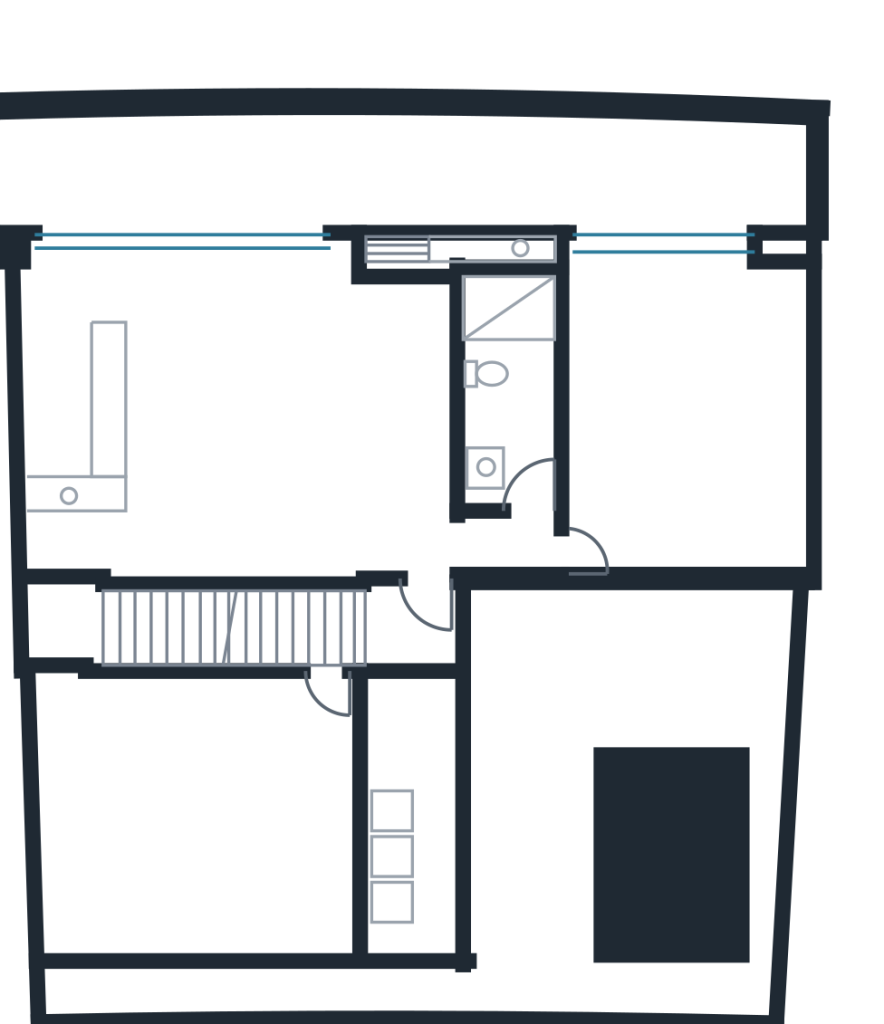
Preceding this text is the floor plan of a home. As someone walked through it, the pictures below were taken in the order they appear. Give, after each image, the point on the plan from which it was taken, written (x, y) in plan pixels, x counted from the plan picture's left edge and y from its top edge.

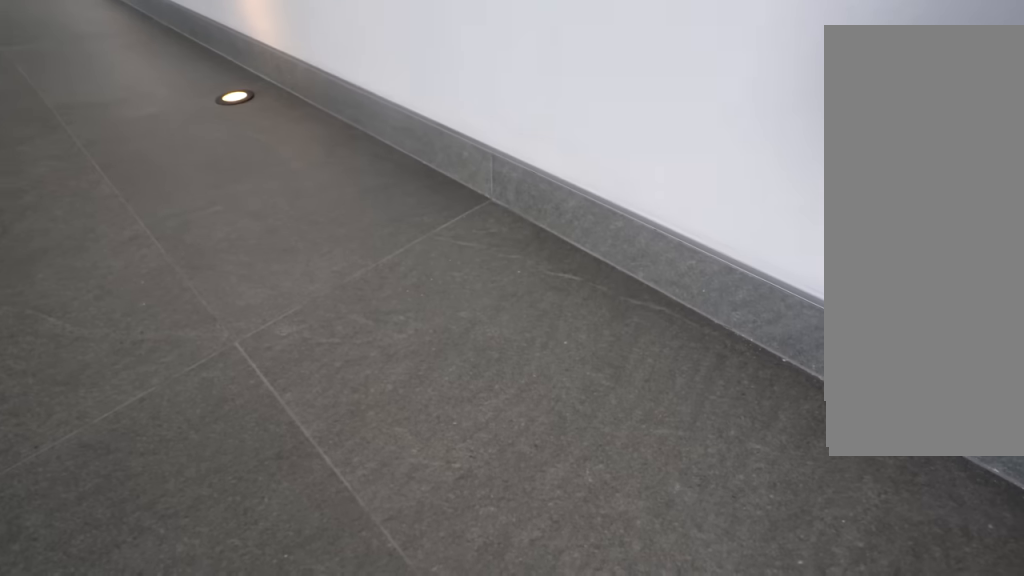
(245, 547)
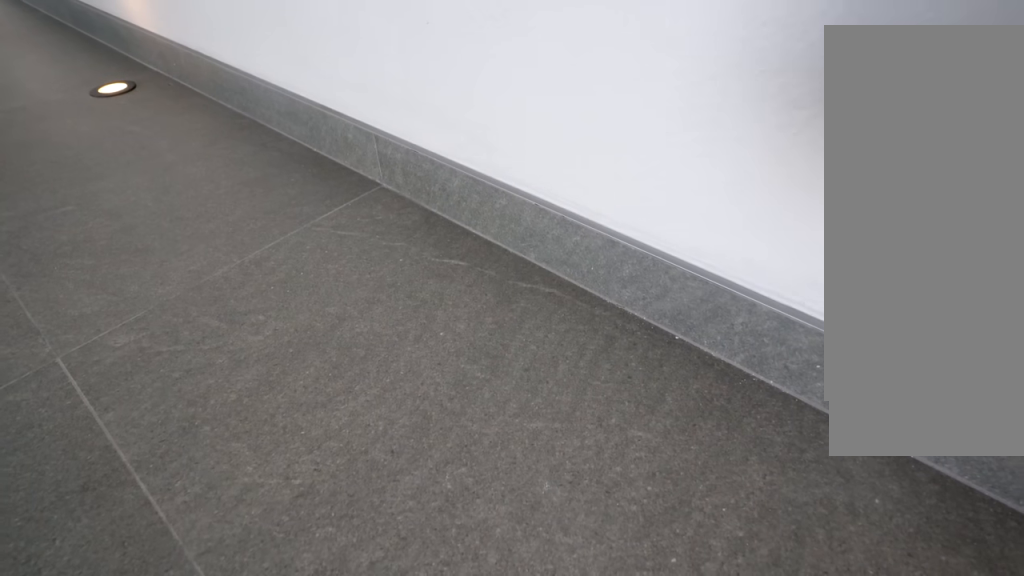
(245, 548)
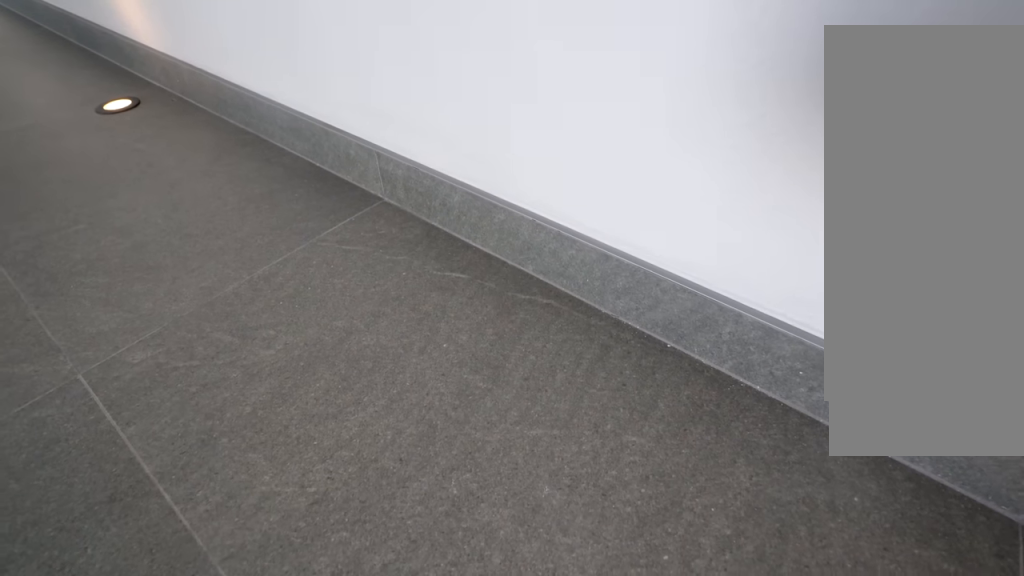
(245, 549)
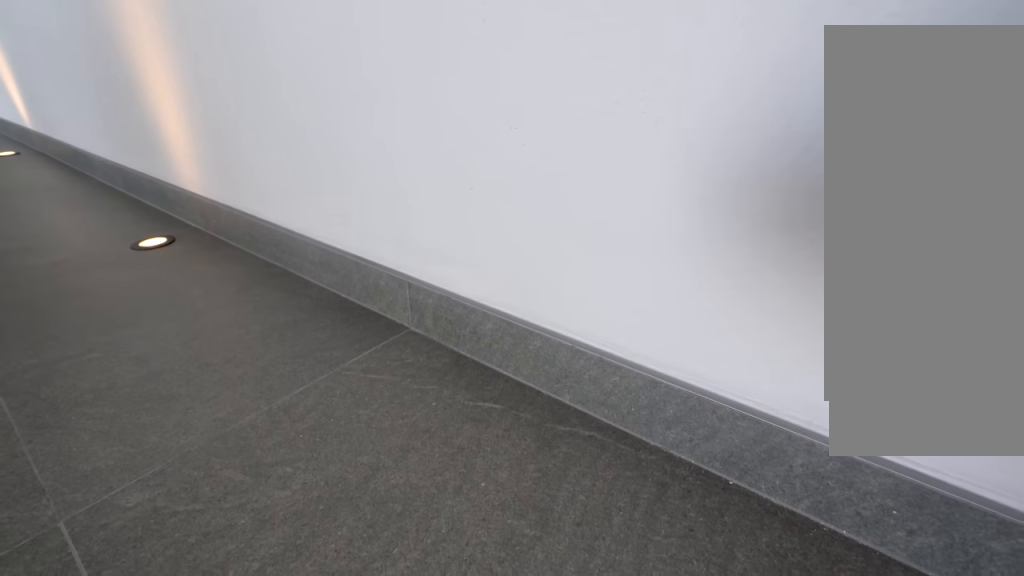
(233, 551)
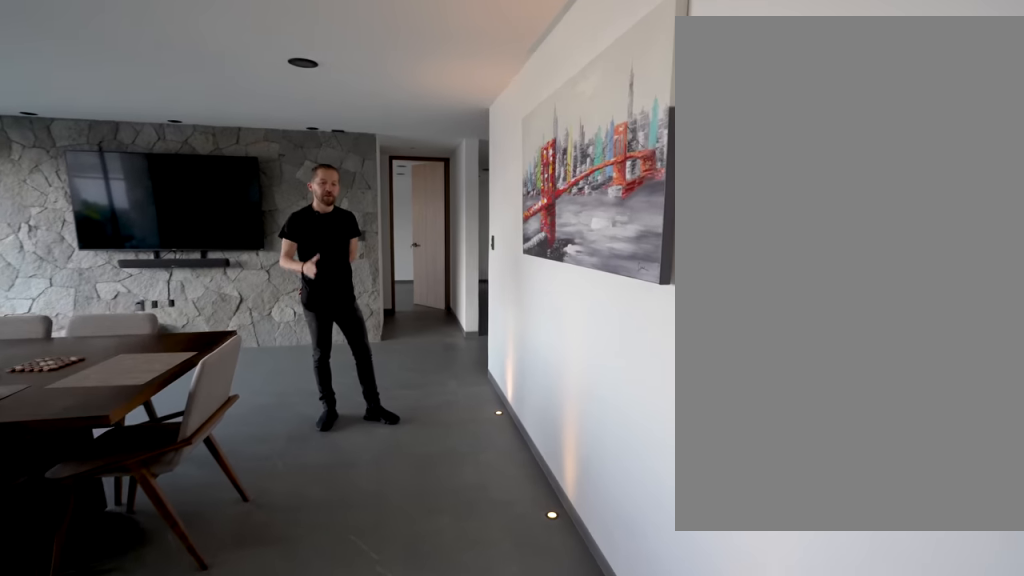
(121, 548)
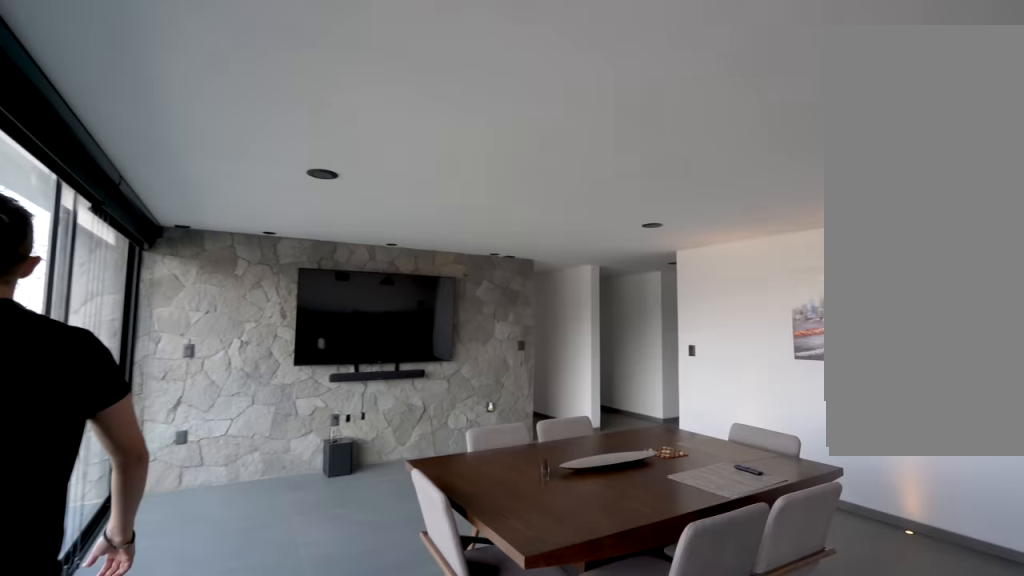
(187, 302)
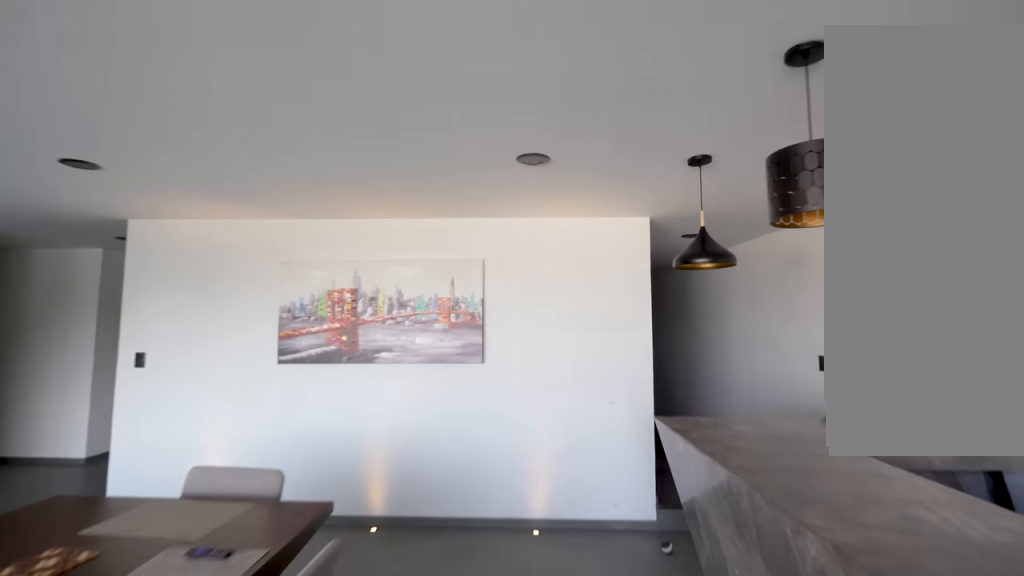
(235, 286)
